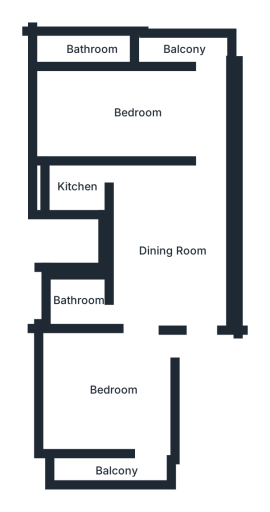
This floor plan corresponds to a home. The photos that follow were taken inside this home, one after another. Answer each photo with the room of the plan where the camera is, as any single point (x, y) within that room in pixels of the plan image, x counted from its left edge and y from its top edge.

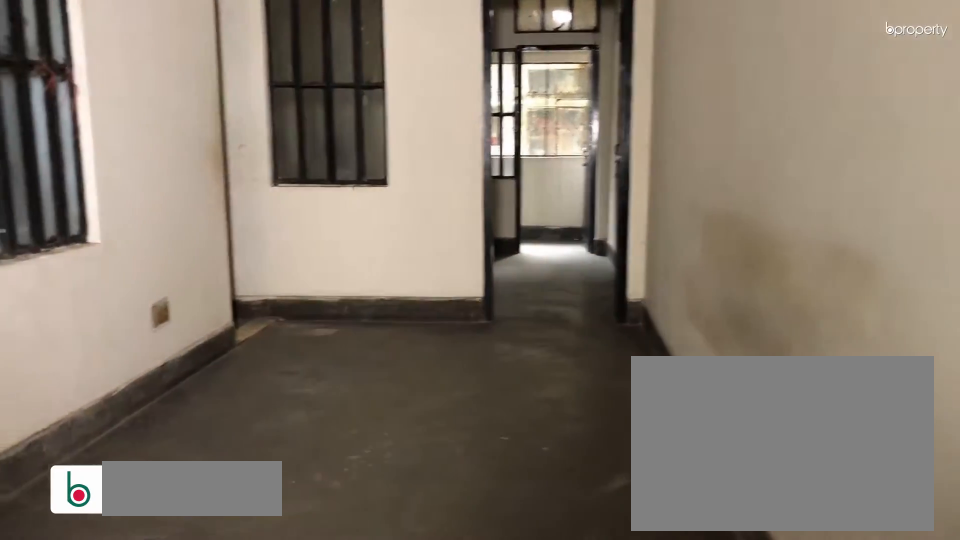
(192, 271)
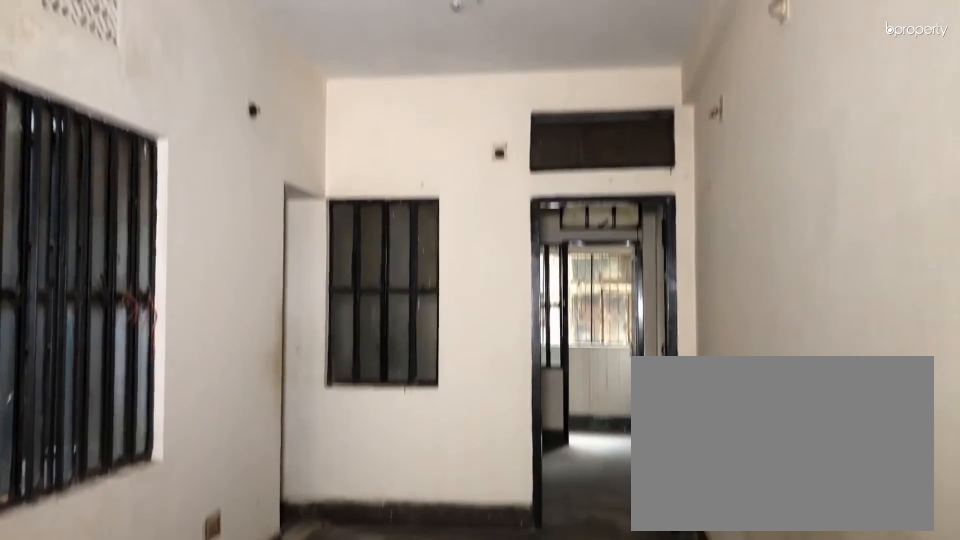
(171, 252)
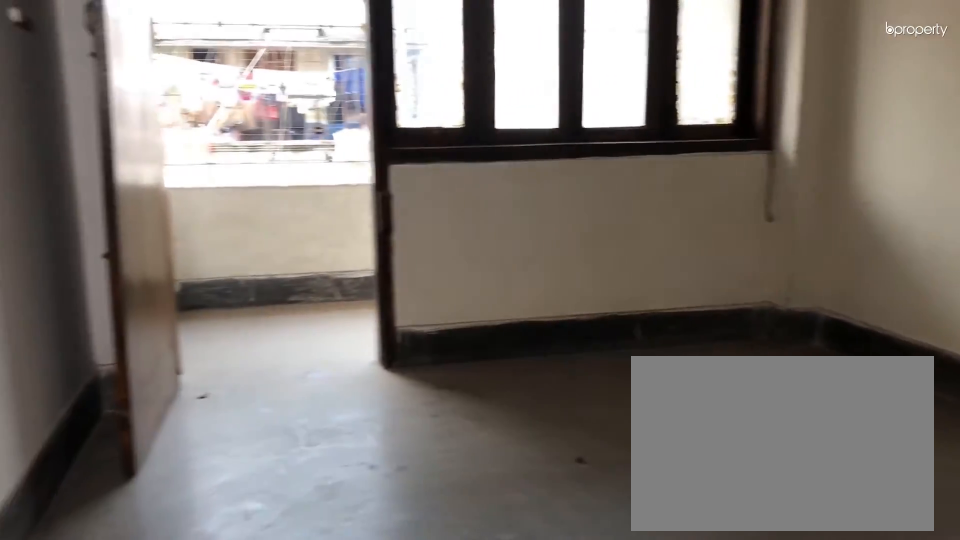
(116, 390)
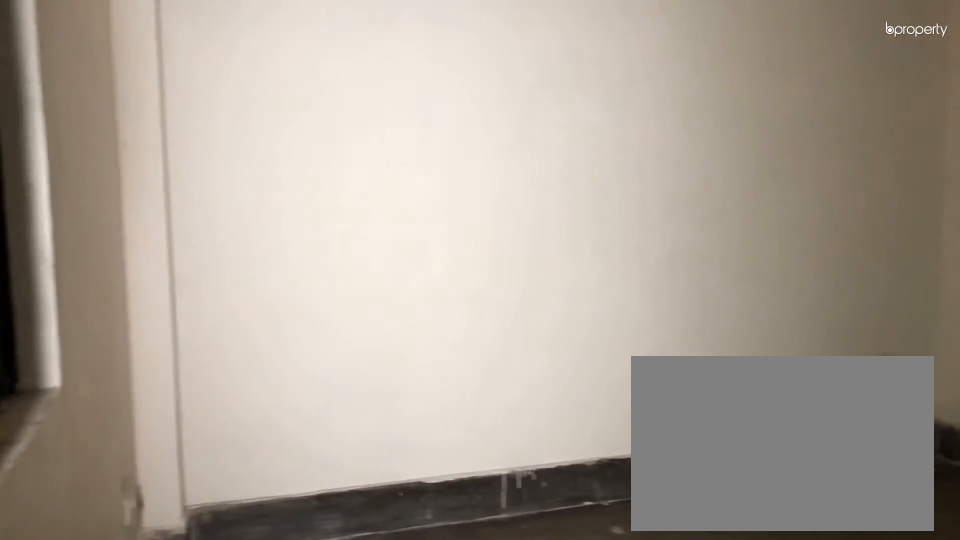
(136, 113)
